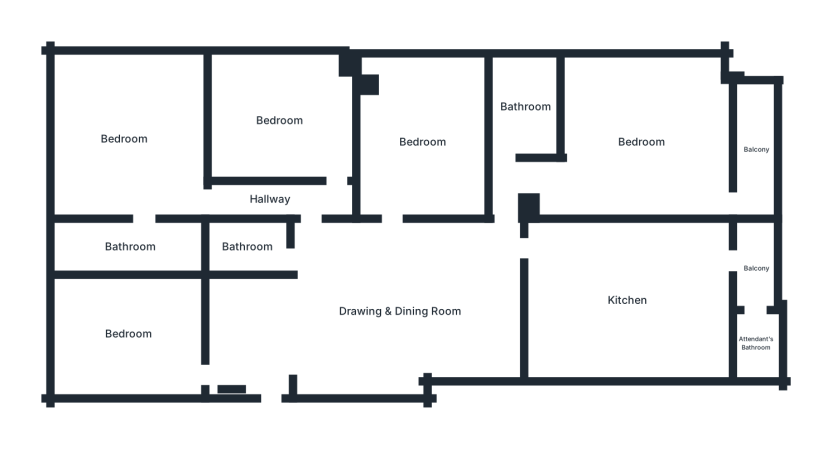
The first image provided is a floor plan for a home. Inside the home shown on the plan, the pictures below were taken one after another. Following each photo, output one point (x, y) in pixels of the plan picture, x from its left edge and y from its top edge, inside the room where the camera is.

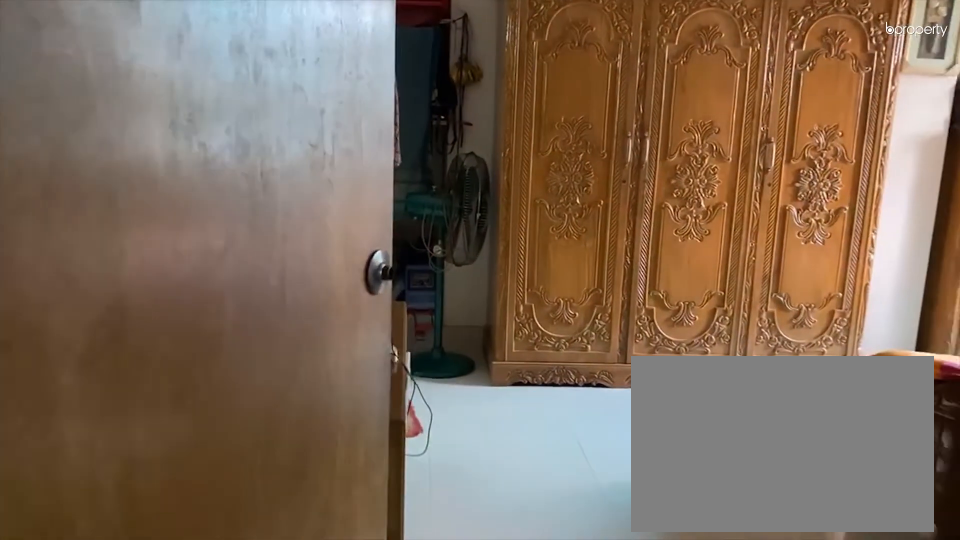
(123, 143)
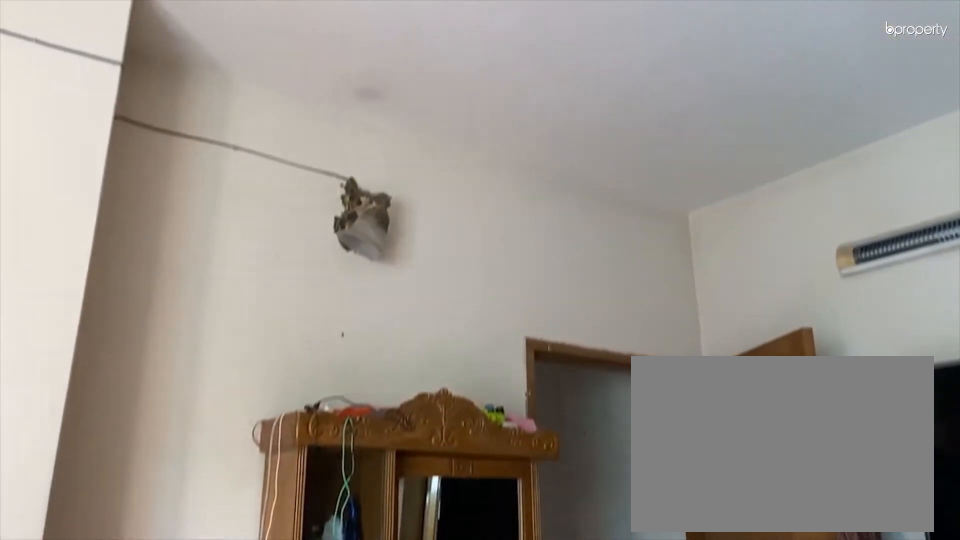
(122, 143)
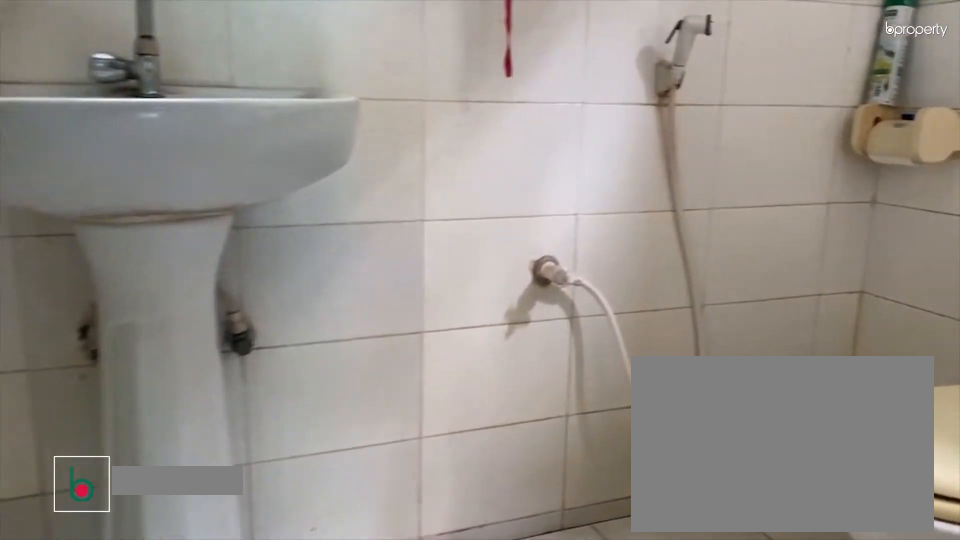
(128, 244)
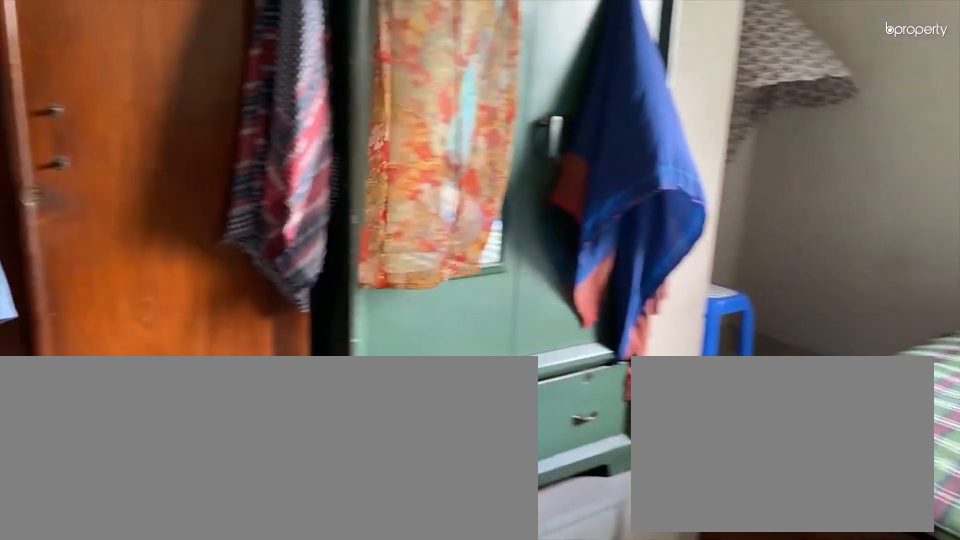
(420, 145)
